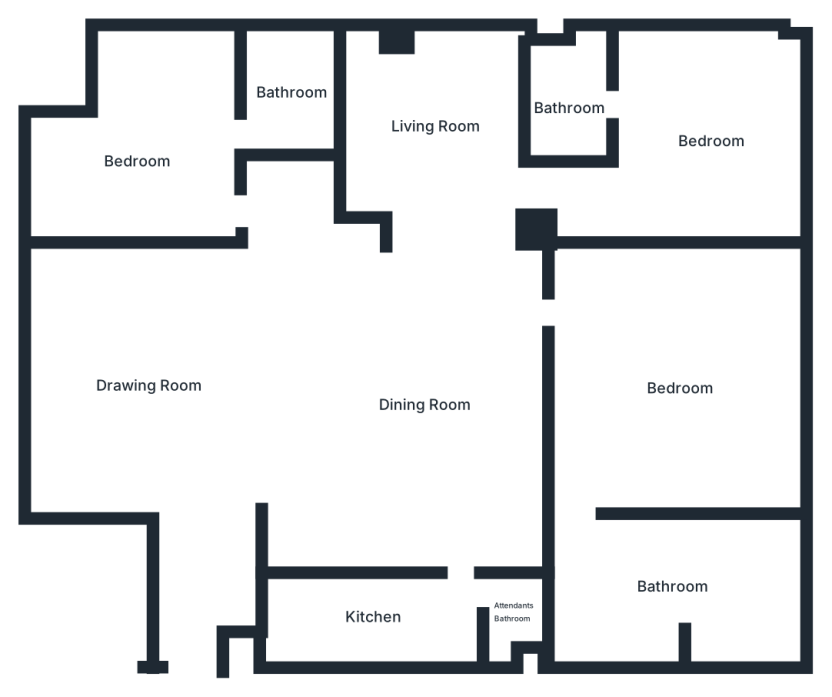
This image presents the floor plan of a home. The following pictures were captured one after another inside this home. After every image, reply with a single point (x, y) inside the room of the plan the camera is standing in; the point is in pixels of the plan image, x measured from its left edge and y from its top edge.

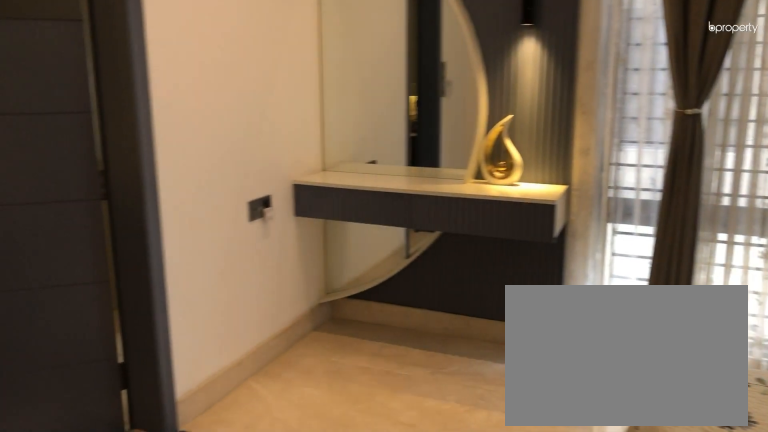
(711, 140)
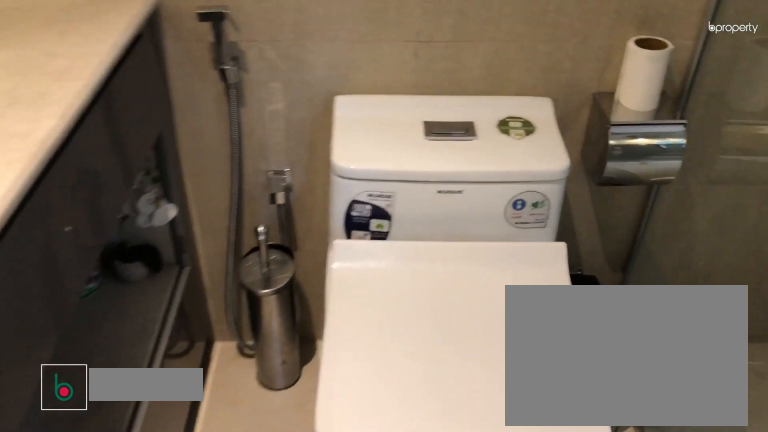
(568, 107)
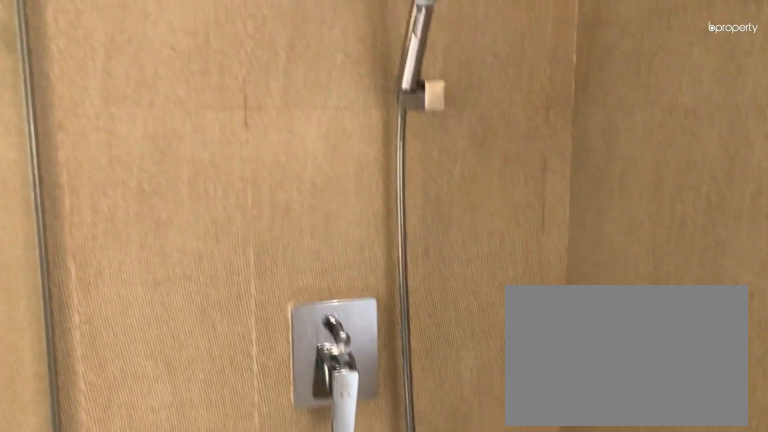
(568, 107)
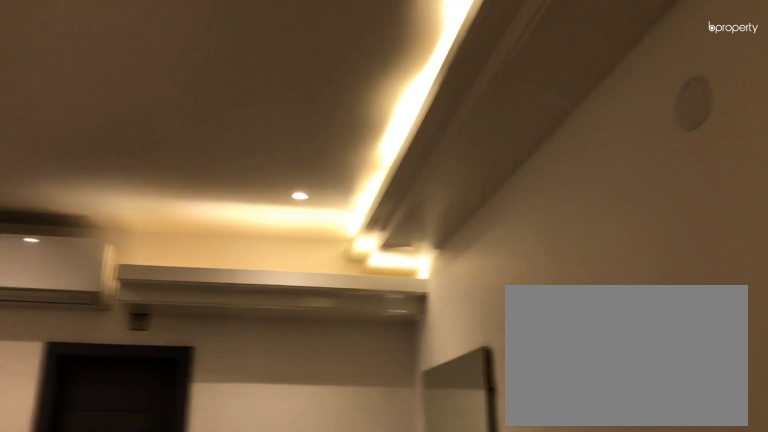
(682, 390)
